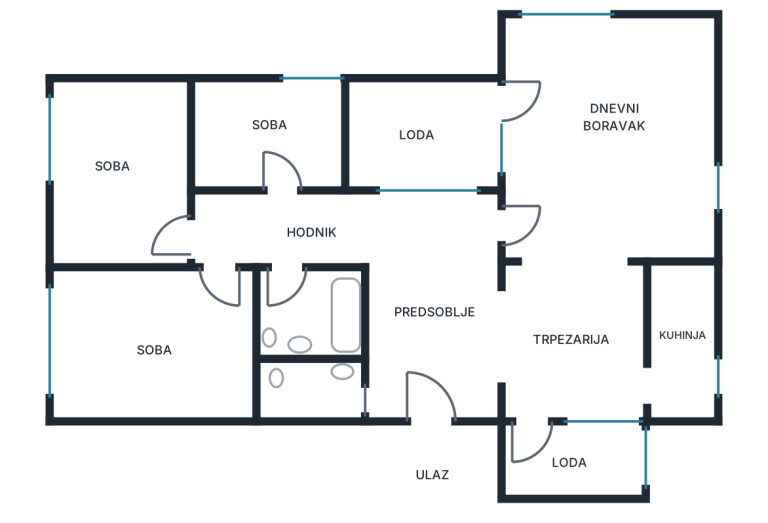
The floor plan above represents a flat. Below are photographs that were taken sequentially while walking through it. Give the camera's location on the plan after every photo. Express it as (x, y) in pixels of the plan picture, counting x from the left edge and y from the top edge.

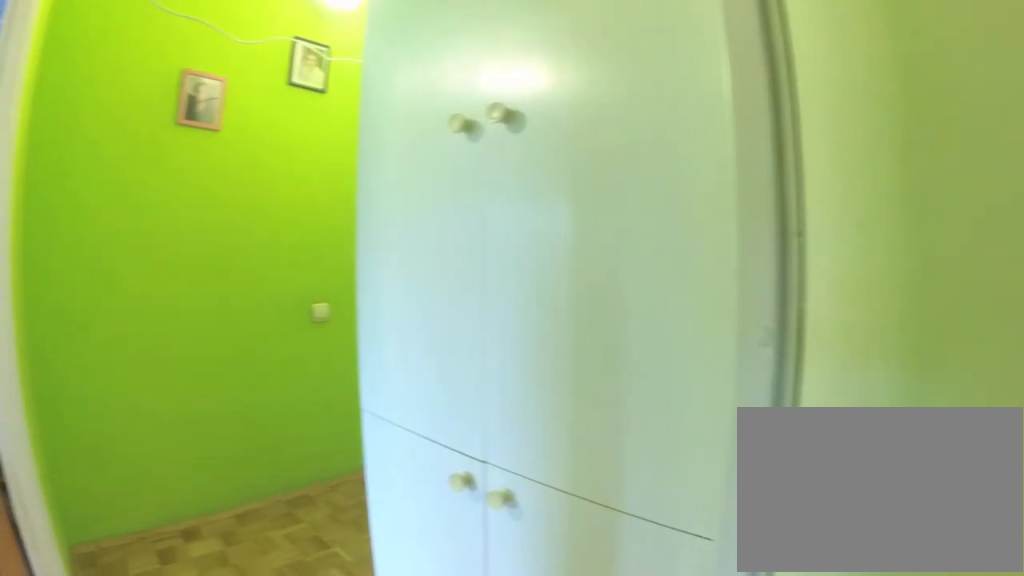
(196, 318)
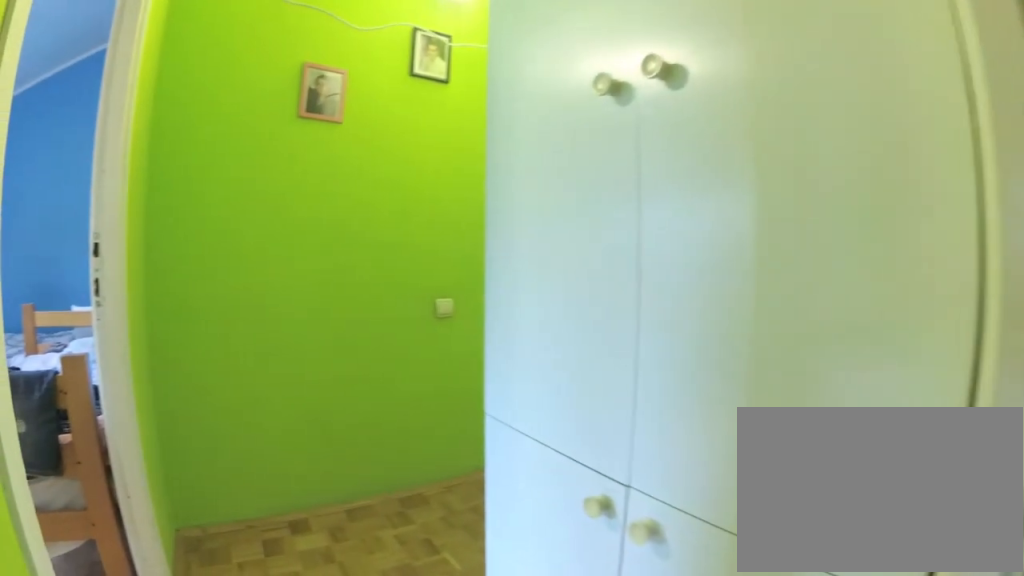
(207, 316)
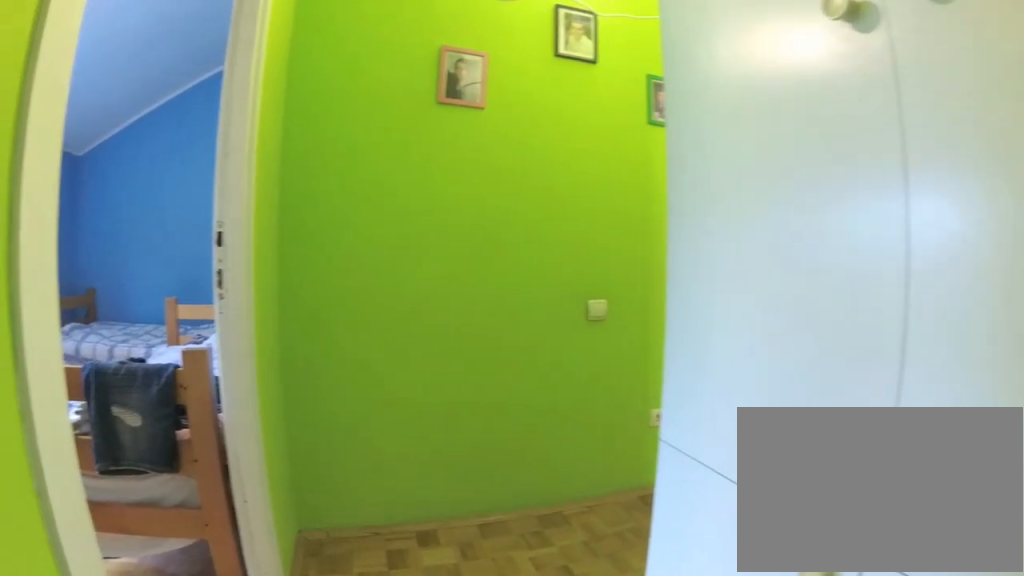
(222, 305)
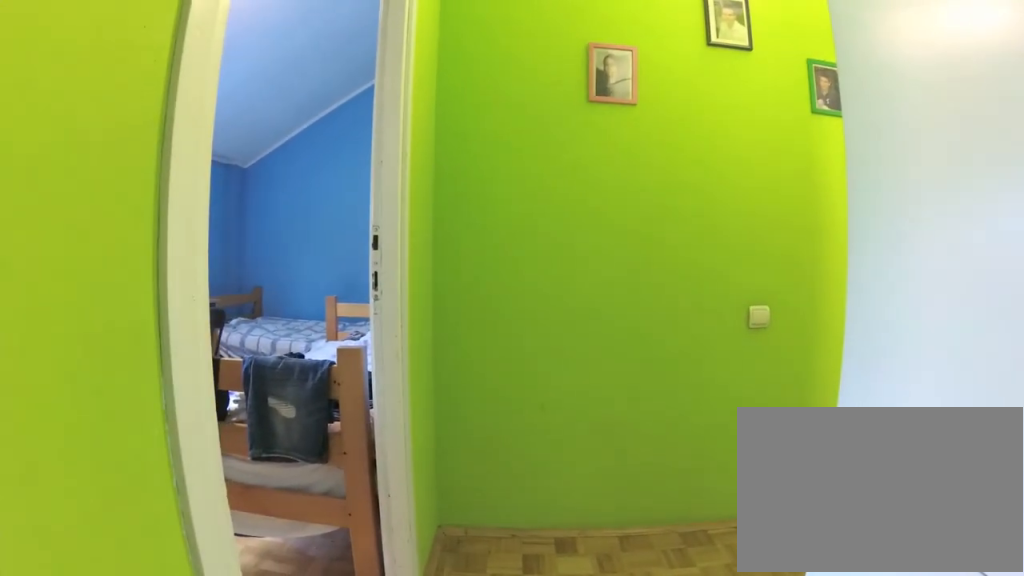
(219, 290)
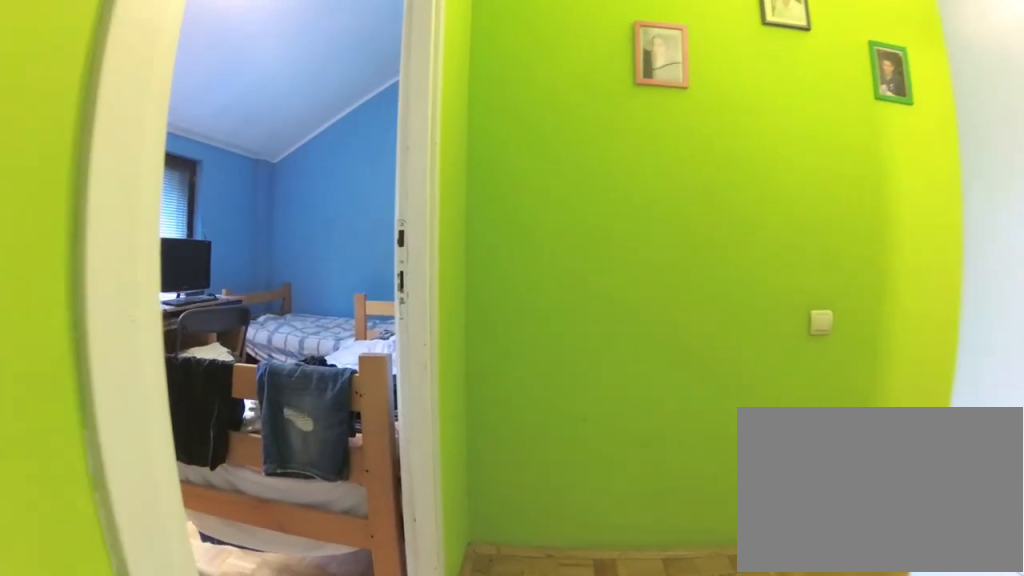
(222, 273)
